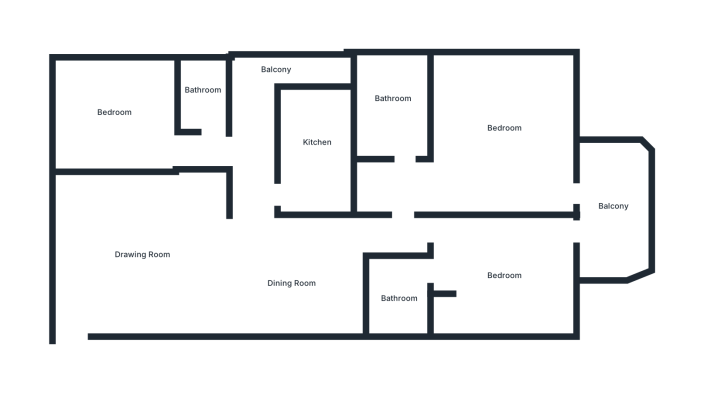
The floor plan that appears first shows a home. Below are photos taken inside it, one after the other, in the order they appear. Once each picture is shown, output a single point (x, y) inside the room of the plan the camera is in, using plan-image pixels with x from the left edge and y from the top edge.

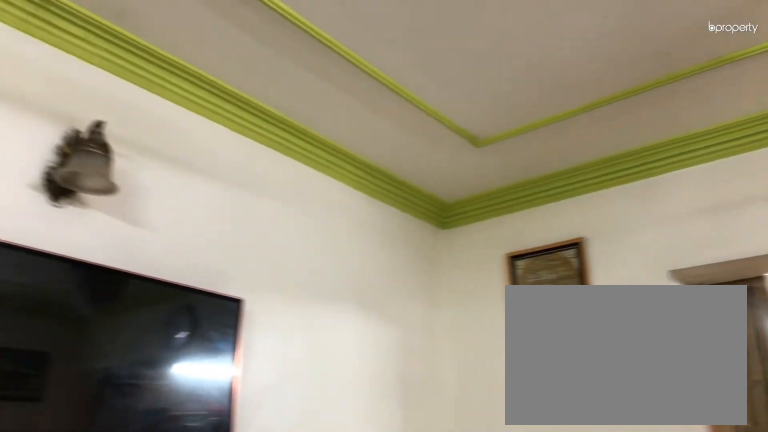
(144, 251)
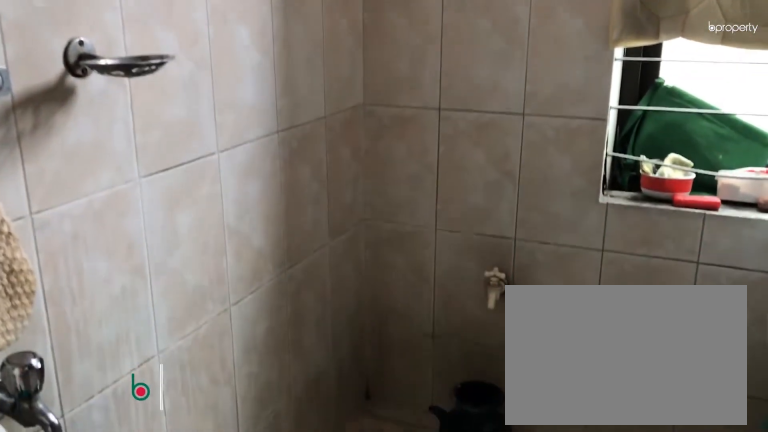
(201, 94)
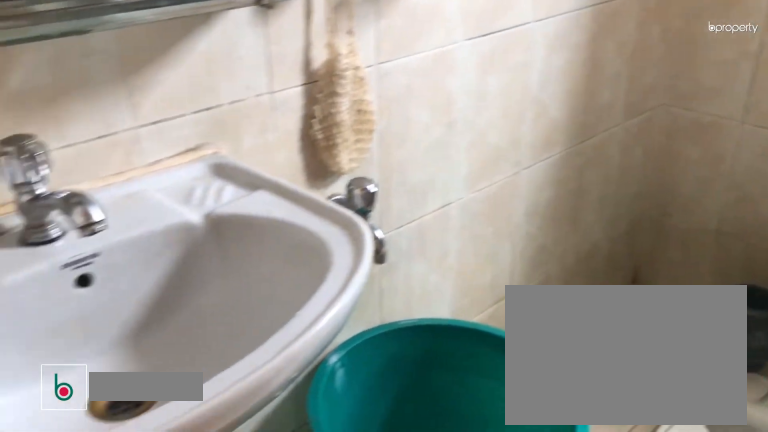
(201, 94)
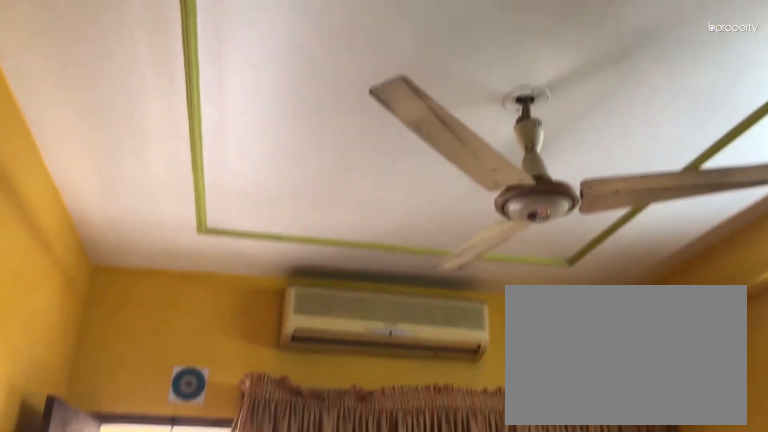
(501, 275)
